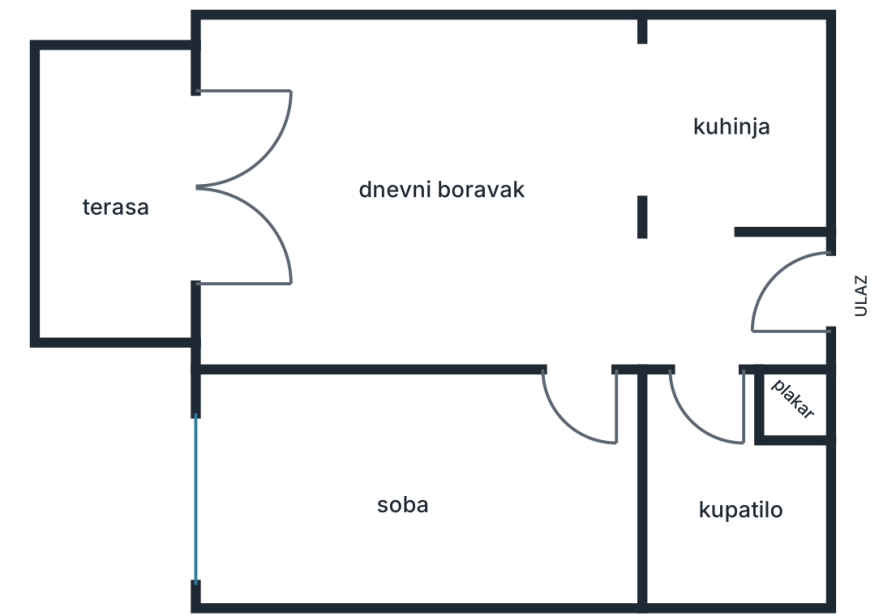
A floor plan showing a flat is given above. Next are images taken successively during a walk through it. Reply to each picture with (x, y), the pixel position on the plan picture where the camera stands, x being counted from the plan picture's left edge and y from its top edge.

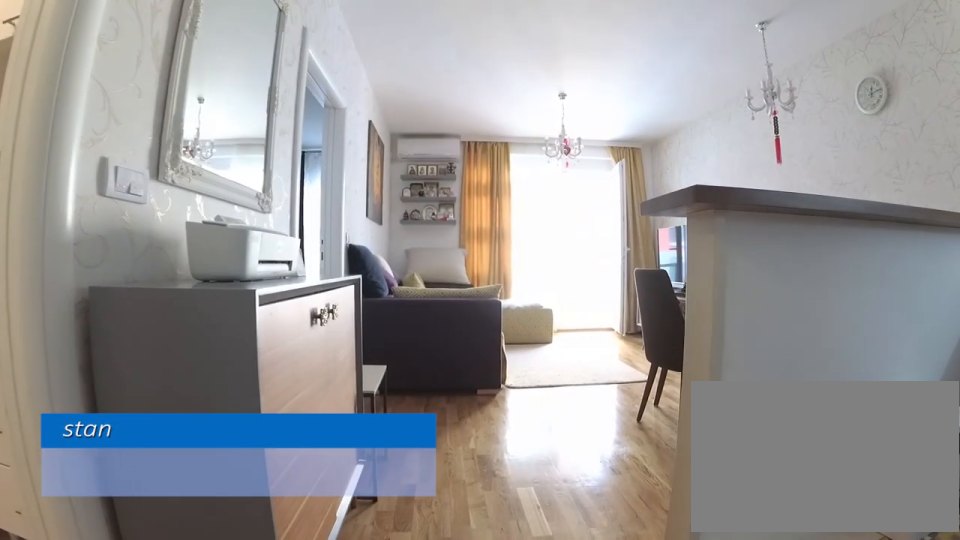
(772, 302)
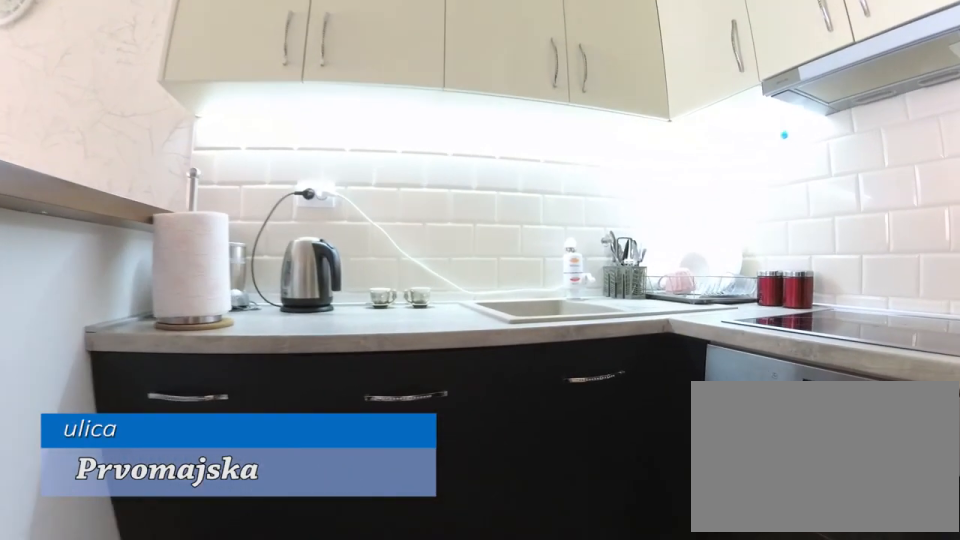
(707, 194)
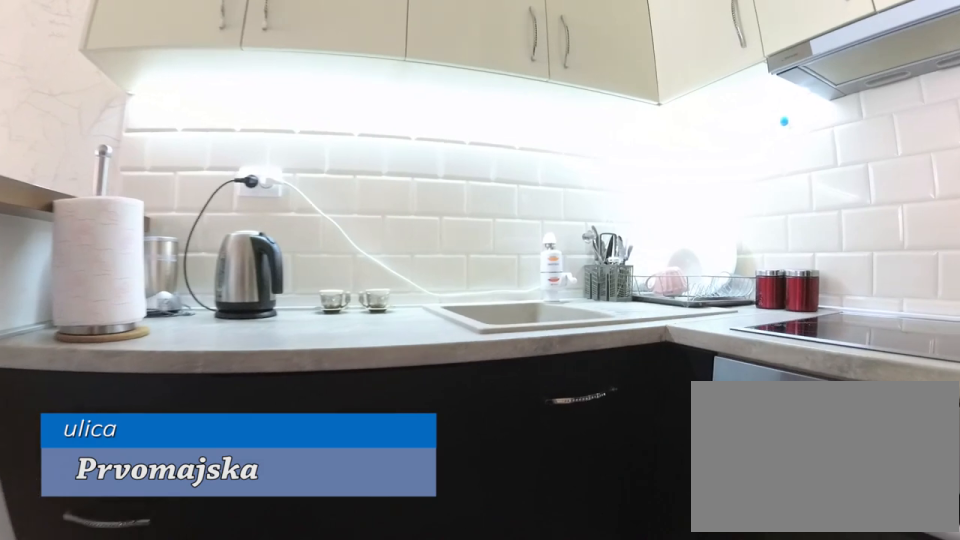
(708, 177)
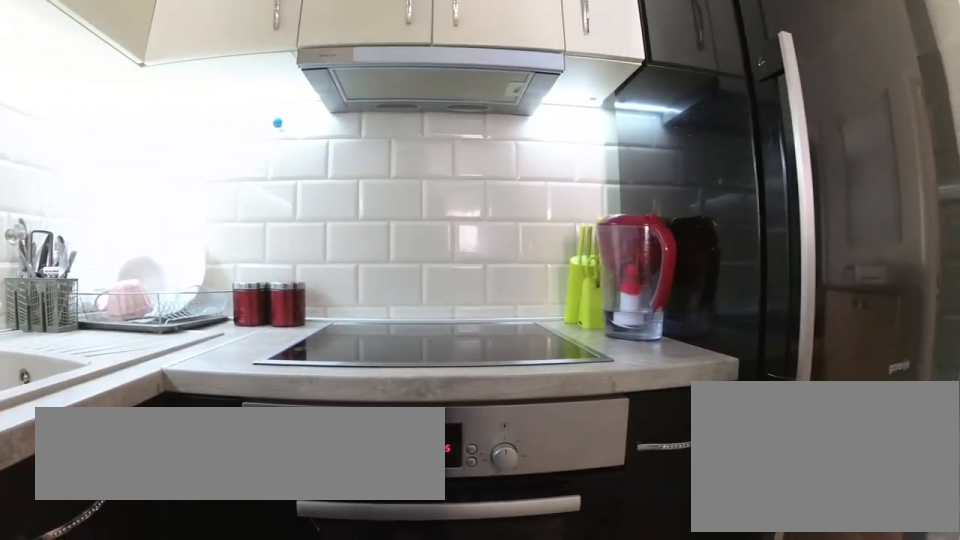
(686, 87)
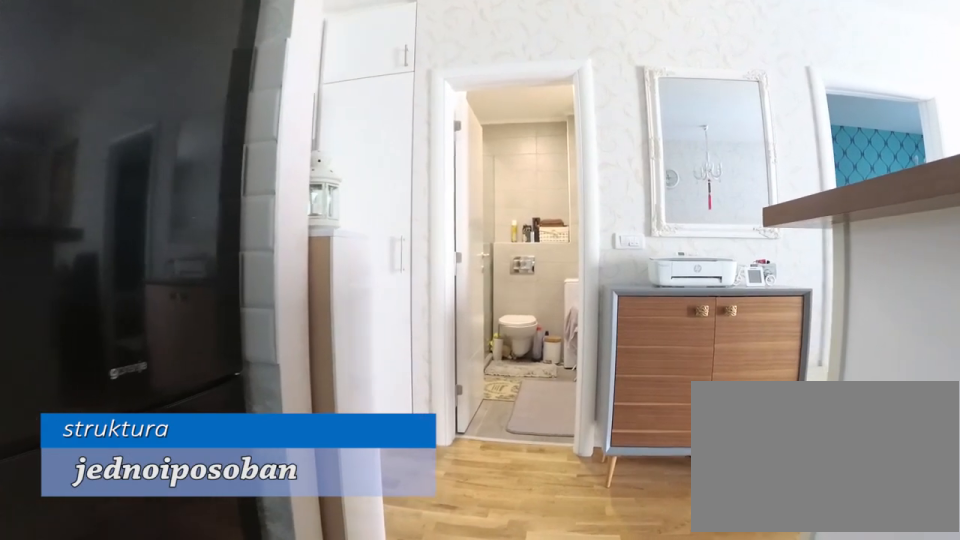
(699, 105)
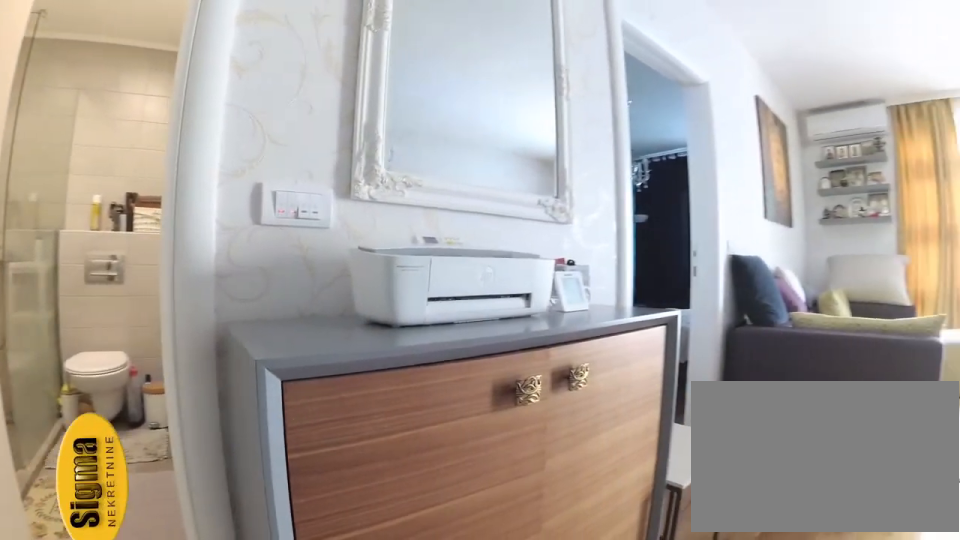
(716, 244)
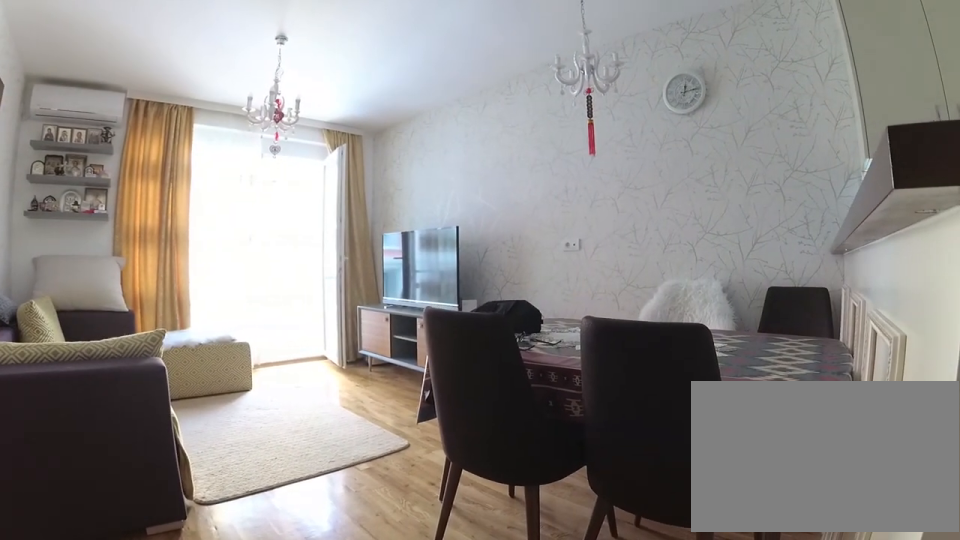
(666, 275)
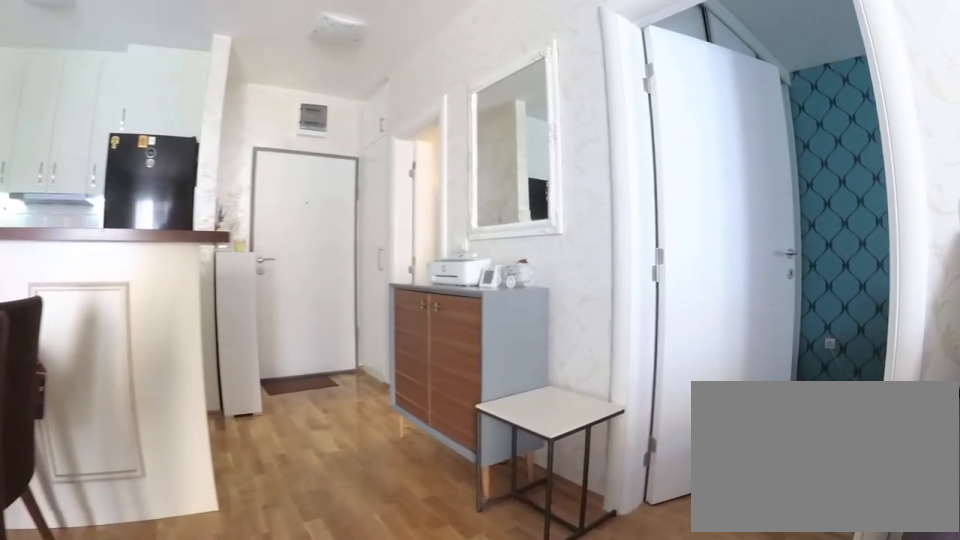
(448, 231)
